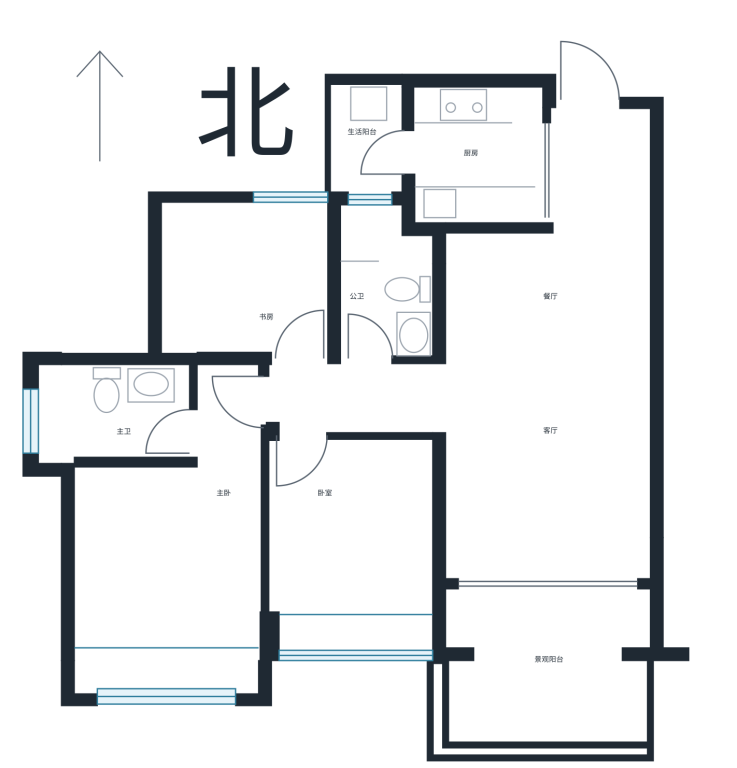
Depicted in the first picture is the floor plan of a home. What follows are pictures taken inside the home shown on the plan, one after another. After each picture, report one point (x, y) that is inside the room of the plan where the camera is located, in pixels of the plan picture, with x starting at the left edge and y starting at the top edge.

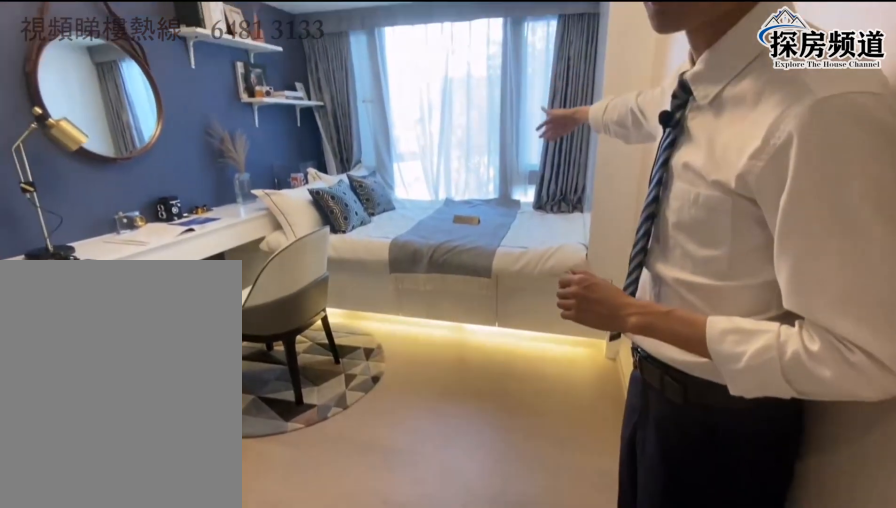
(359, 524)
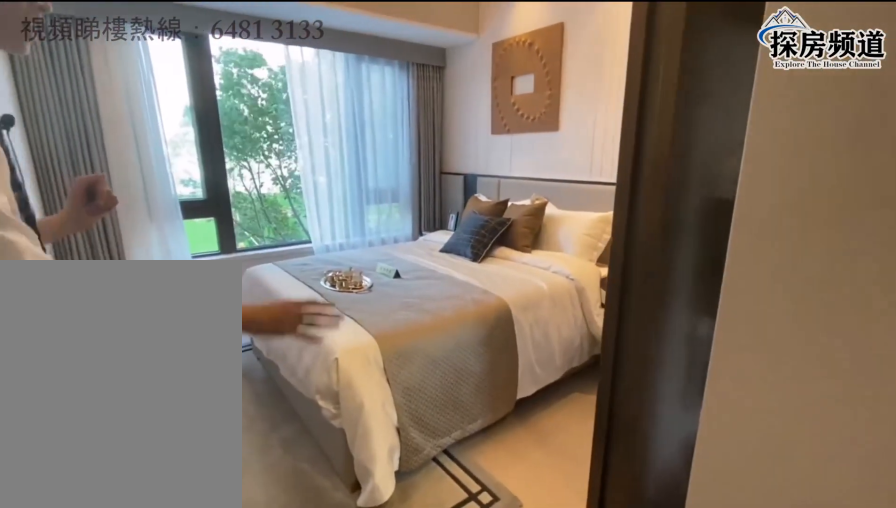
(151, 585)
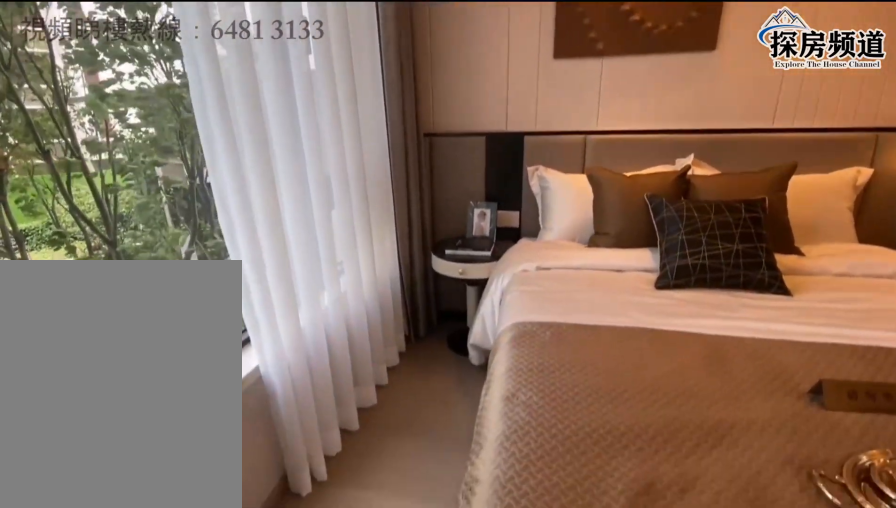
(151, 584)
